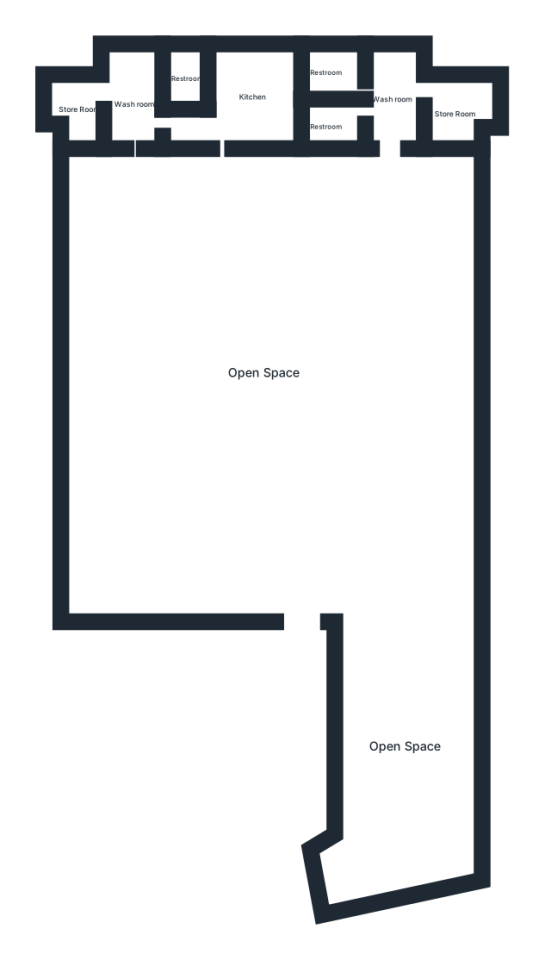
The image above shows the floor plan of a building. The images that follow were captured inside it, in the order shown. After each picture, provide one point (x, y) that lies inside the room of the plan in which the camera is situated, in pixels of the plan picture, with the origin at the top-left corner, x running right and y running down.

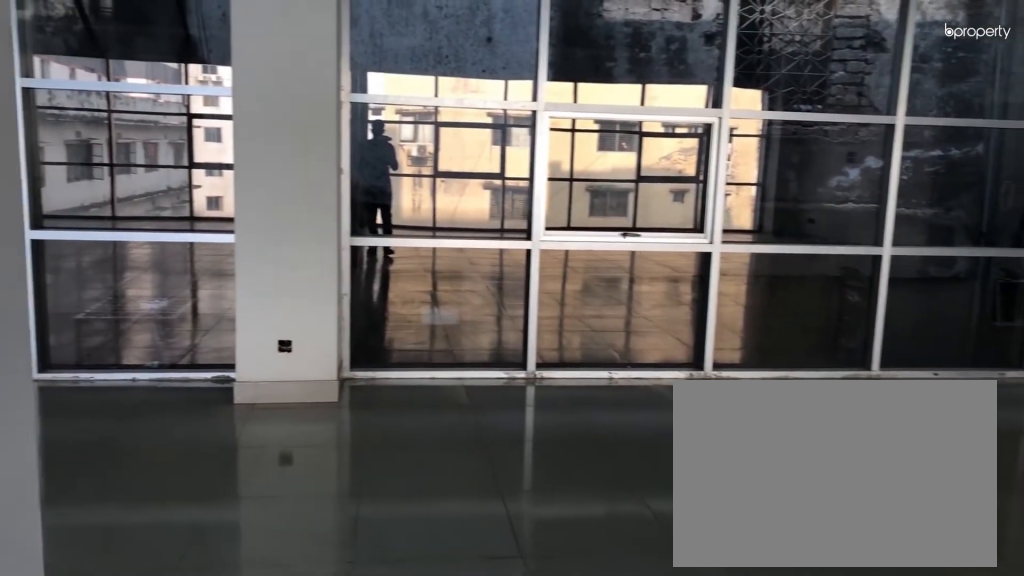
(261, 371)
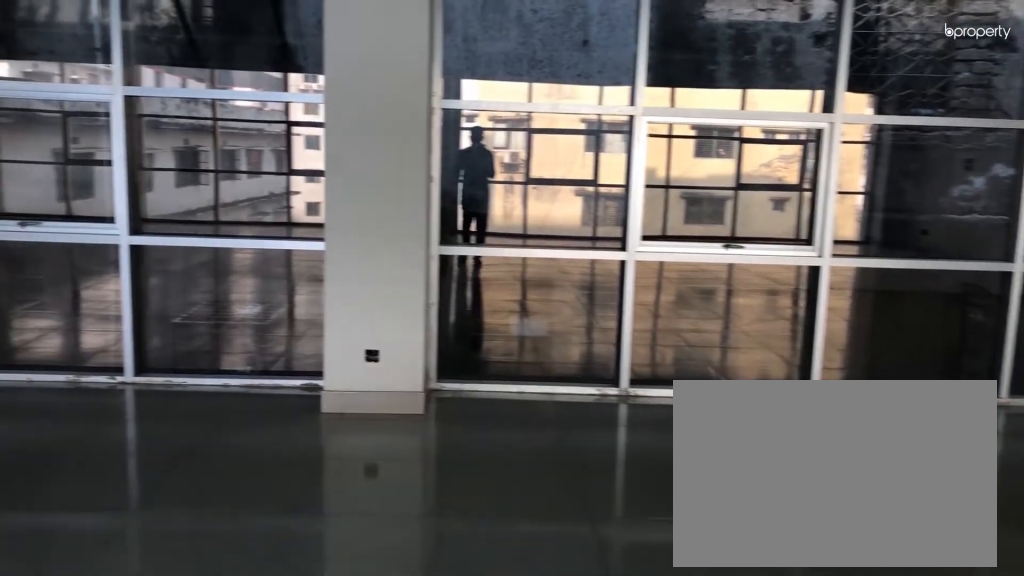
(261, 371)
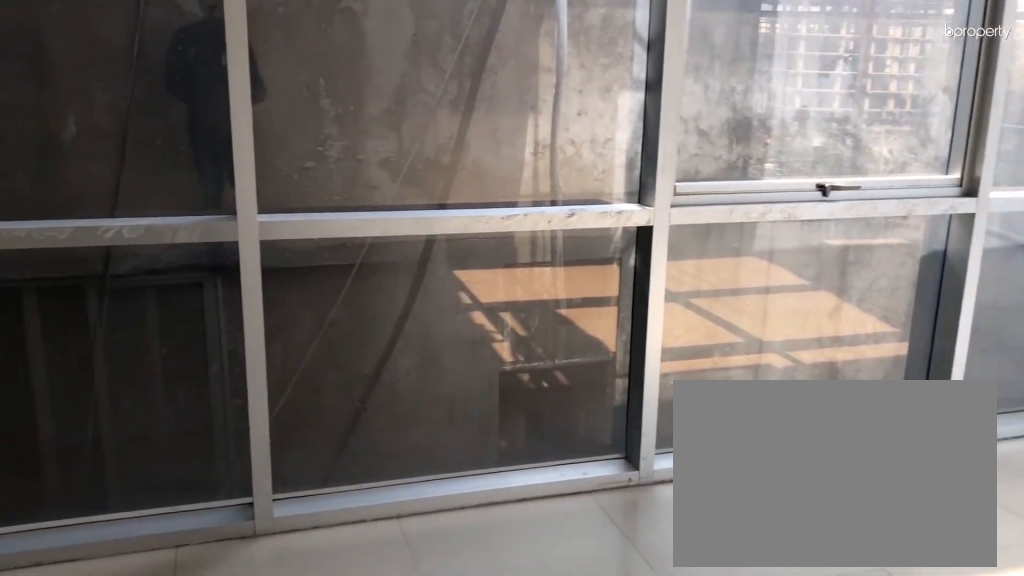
(408, 755)
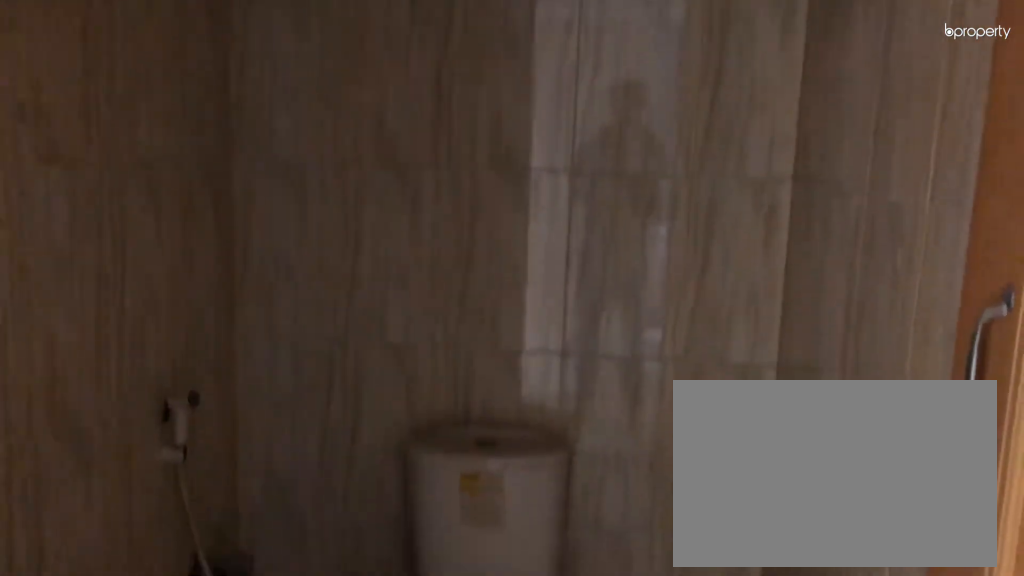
(324, 126)
